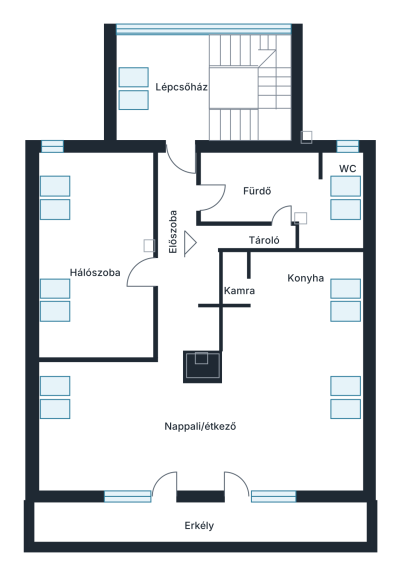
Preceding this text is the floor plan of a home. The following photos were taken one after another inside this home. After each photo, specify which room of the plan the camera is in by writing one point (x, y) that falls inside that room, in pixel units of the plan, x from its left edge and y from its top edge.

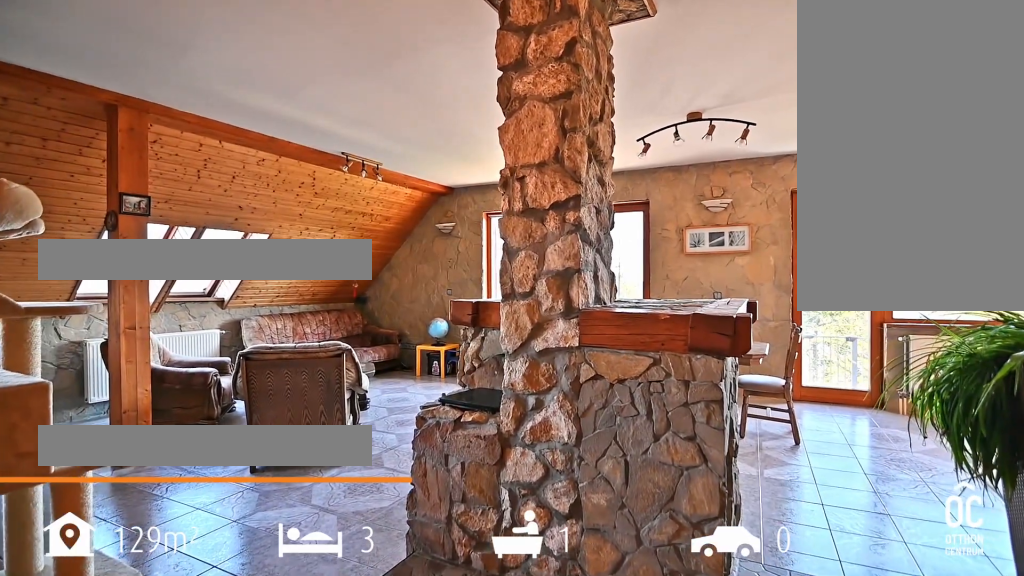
(266, 421)
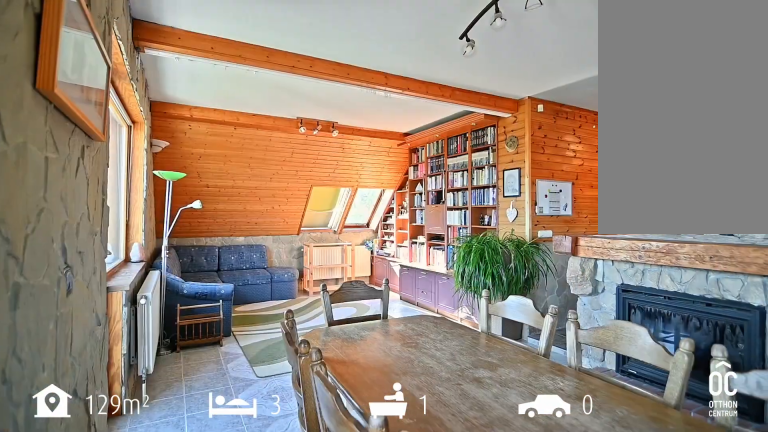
(266, 421)
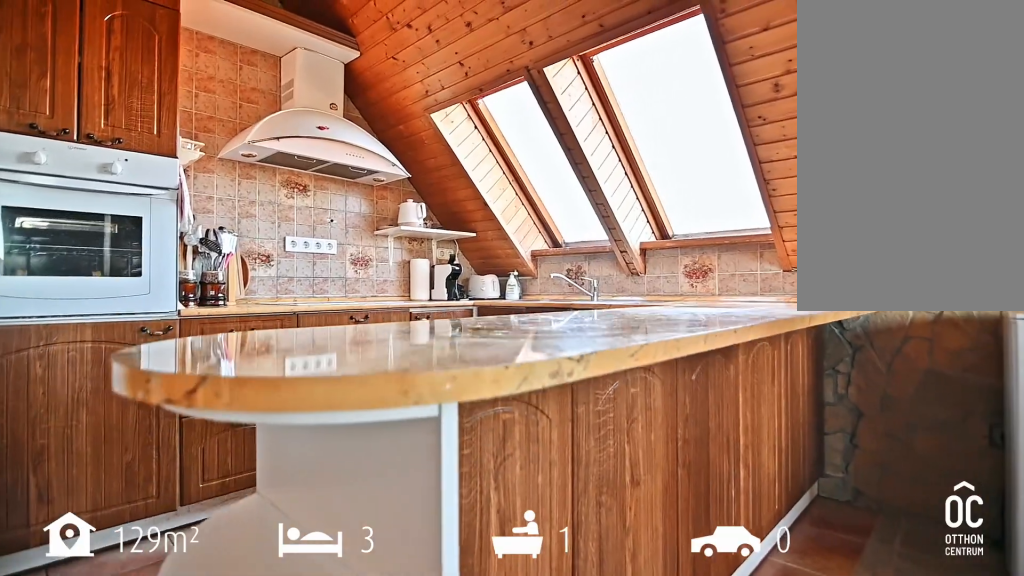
(297, 275)
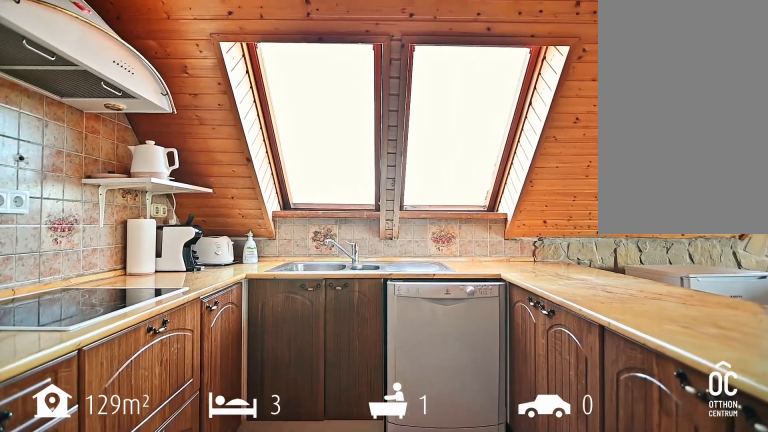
(297, 275)
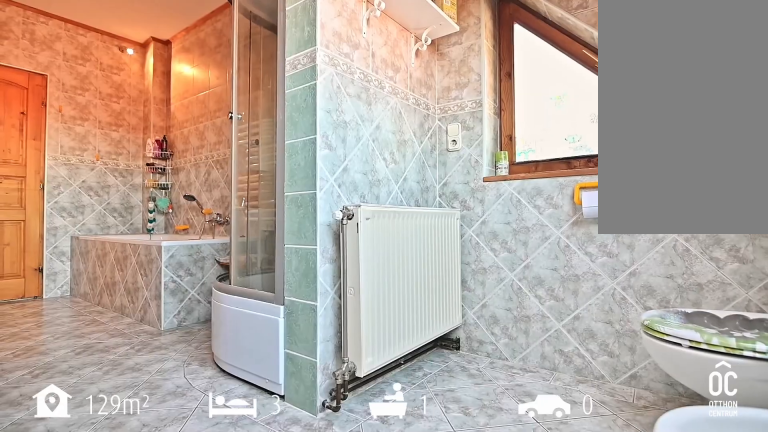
(273, 191)
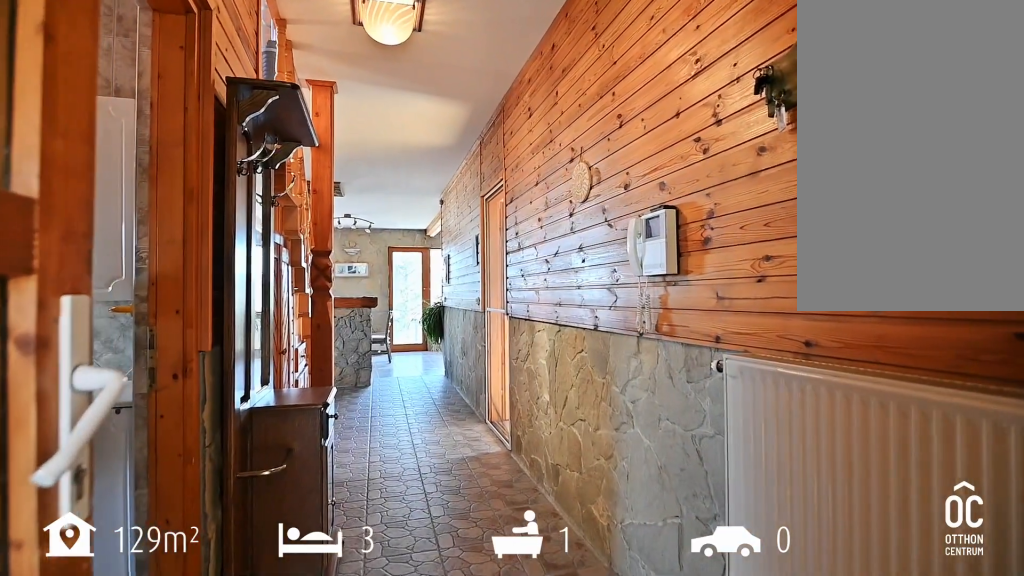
(178, 260)
